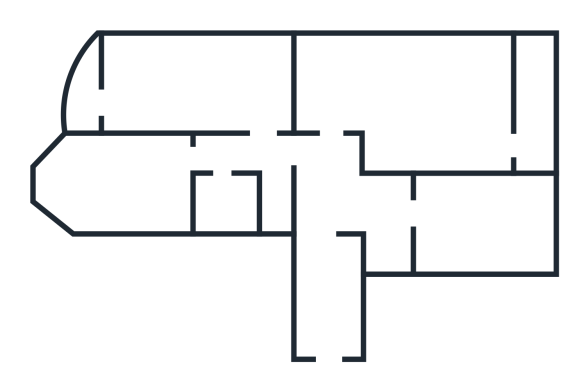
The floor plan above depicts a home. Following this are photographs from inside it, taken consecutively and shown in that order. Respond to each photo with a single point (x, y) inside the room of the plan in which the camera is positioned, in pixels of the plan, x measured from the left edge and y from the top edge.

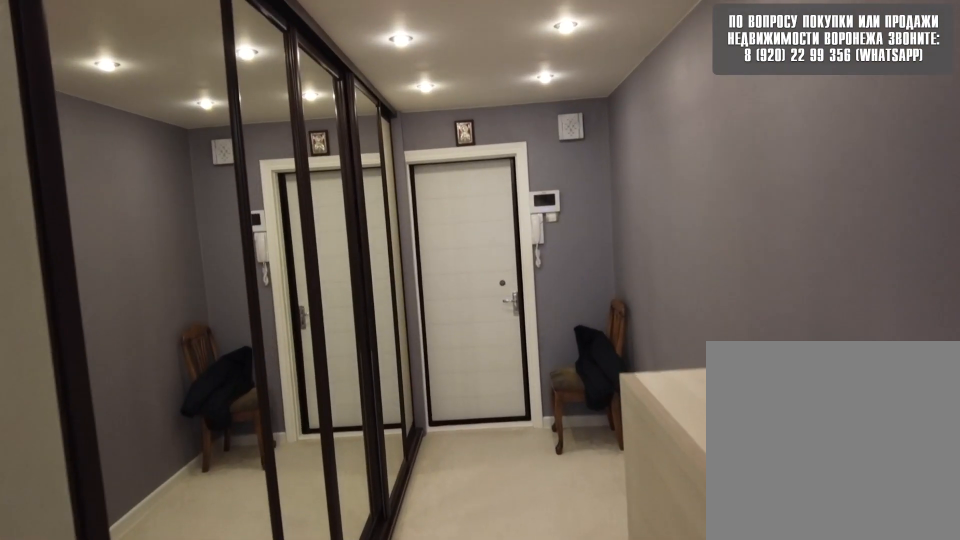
(332, 341)
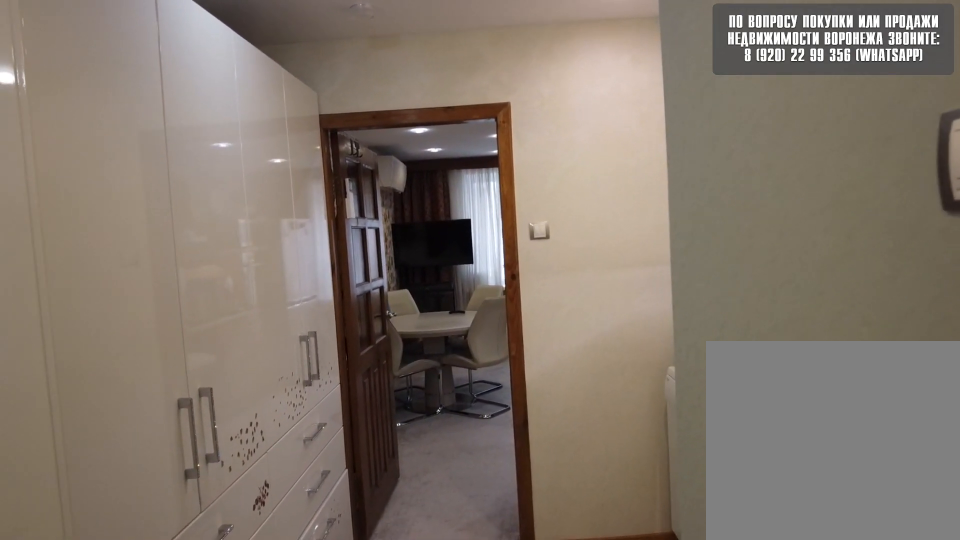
(332, 210)
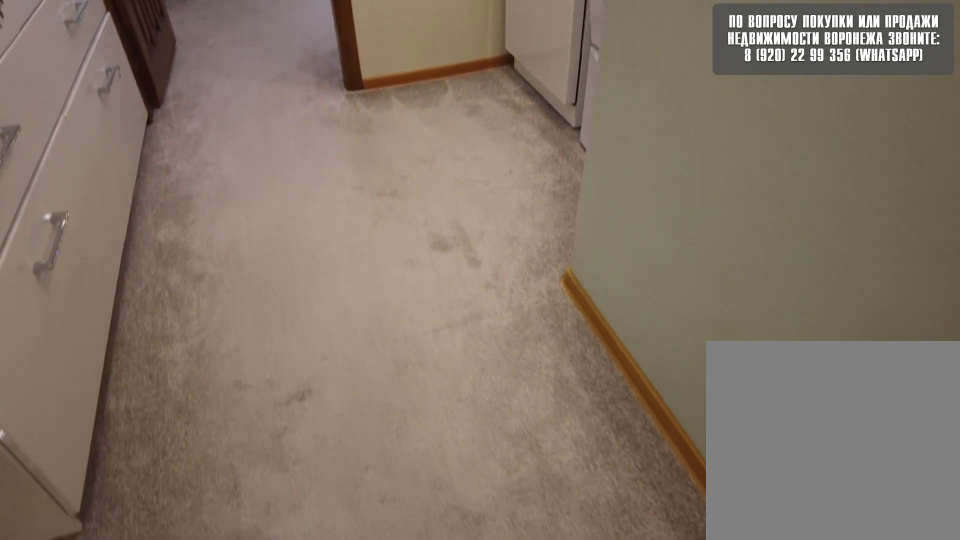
(393, 215)
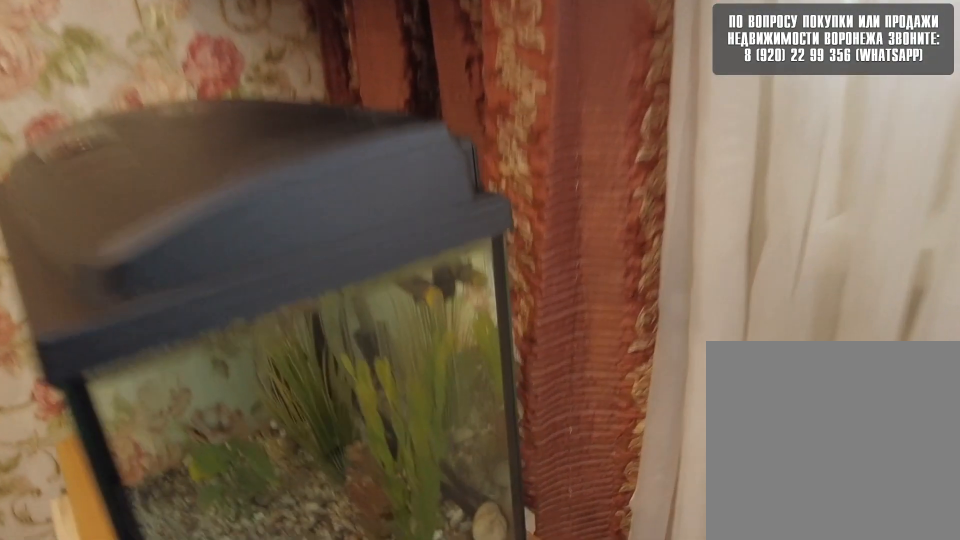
(461, 224)
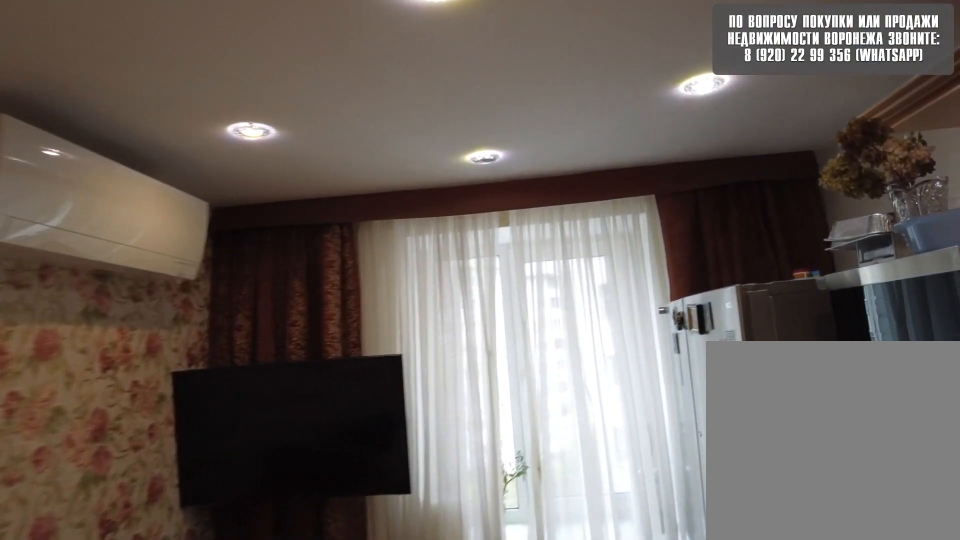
(461, 224)
